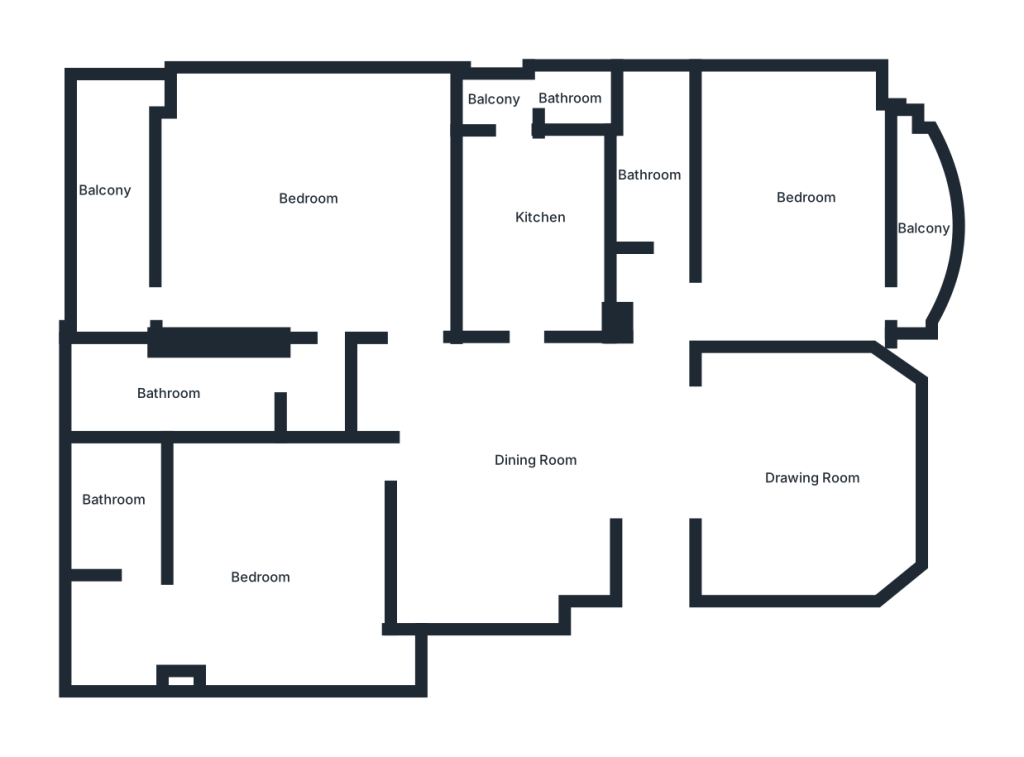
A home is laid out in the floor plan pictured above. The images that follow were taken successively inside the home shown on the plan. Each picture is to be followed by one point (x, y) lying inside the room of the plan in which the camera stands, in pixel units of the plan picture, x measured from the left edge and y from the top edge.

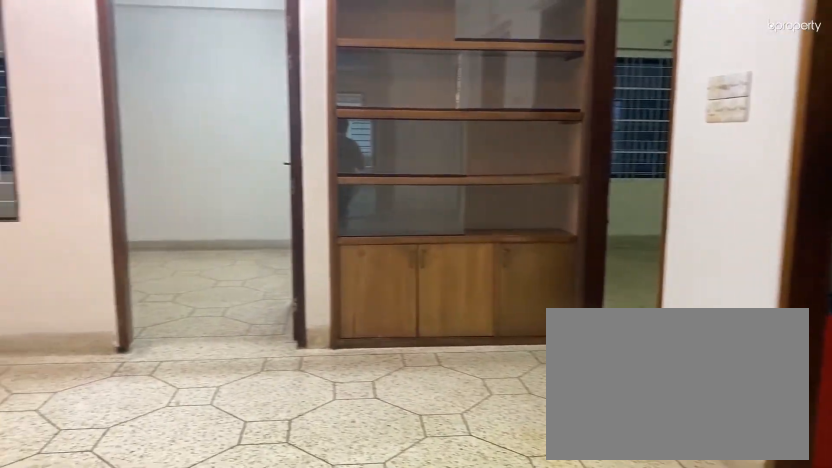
(507, 468)
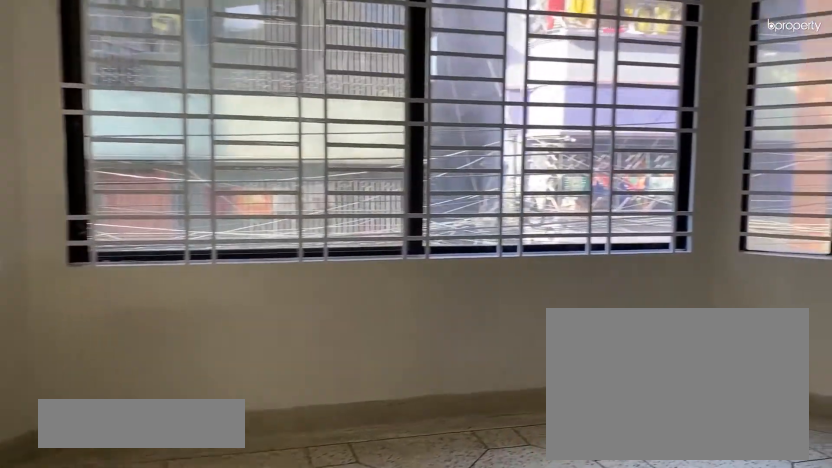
(816, 474)
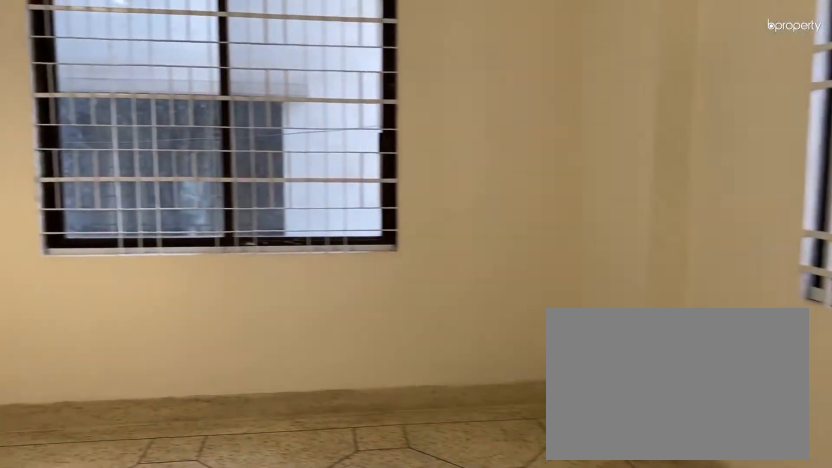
(791, 196)
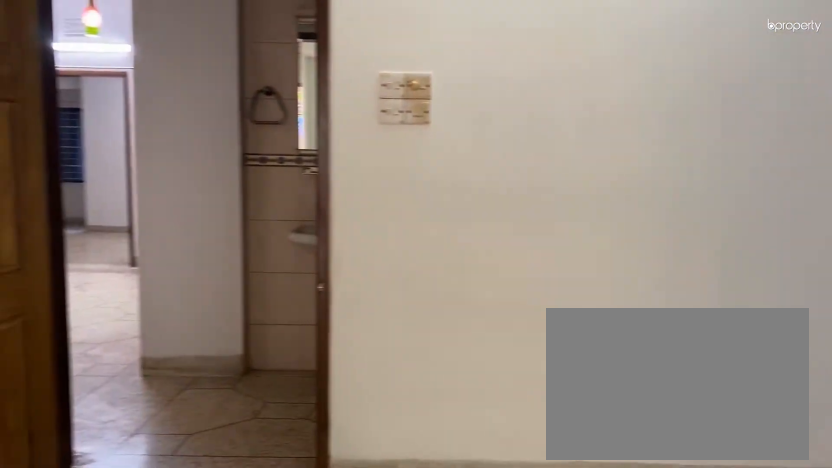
(791, 196)
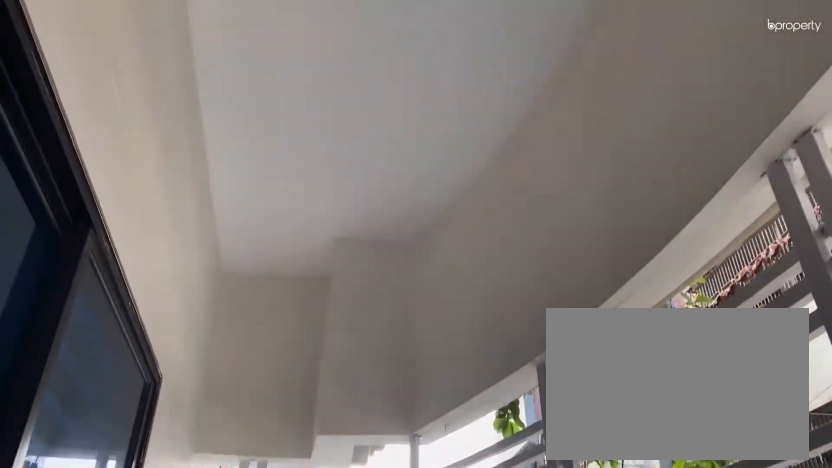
(917, 234)
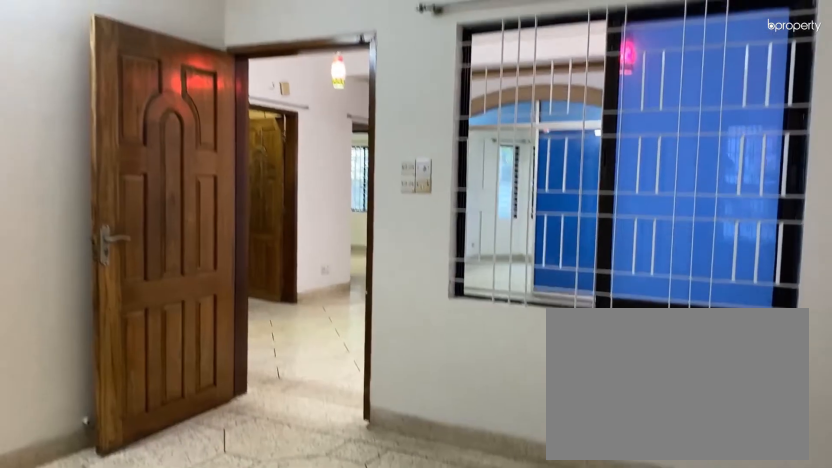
(277, 581)
